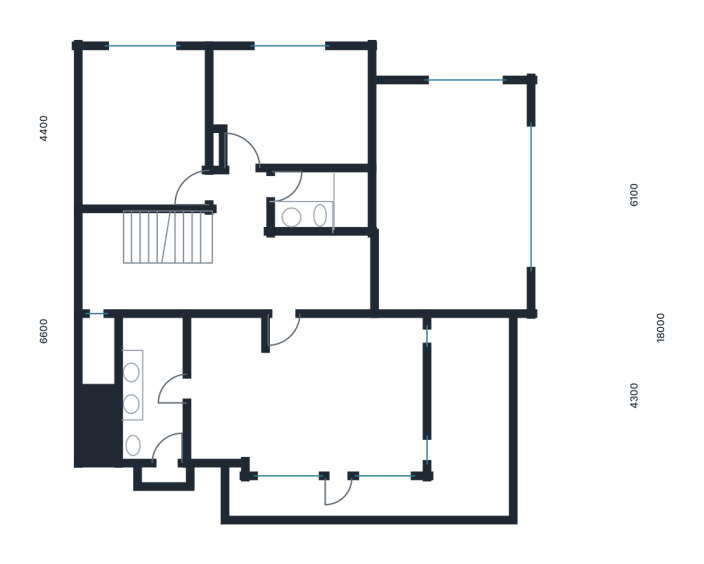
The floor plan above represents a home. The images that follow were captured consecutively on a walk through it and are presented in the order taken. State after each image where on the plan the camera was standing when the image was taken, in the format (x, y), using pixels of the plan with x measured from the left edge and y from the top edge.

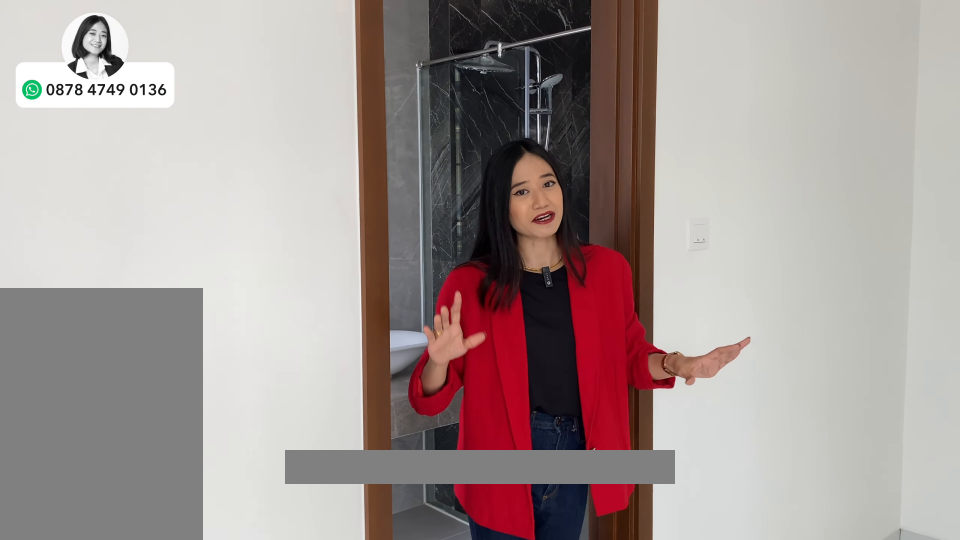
(162, 380)
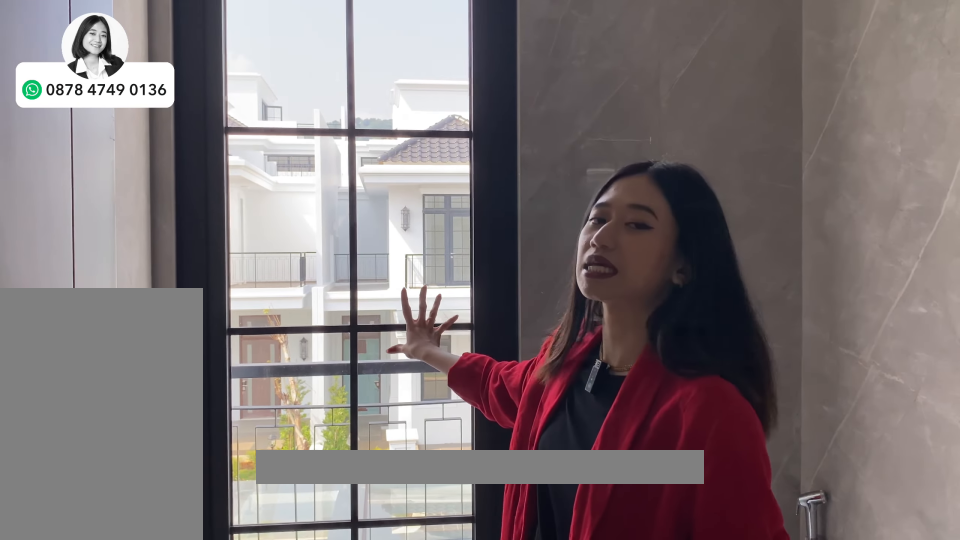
(162, 380)
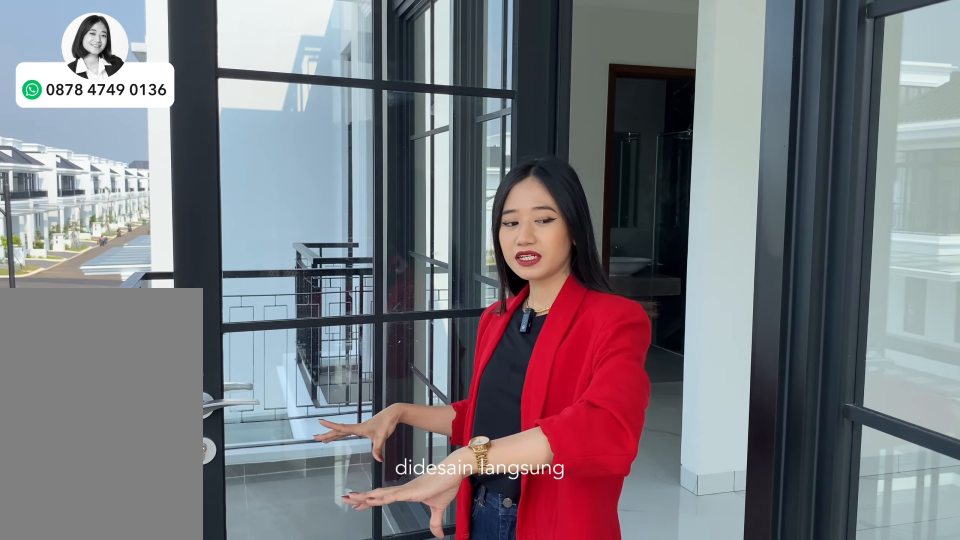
(369, 501)
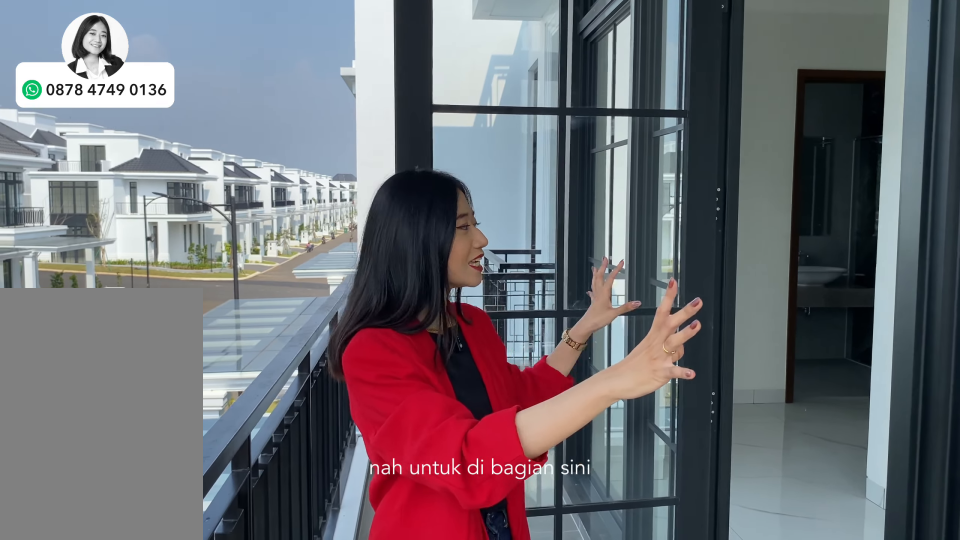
(369, 501)
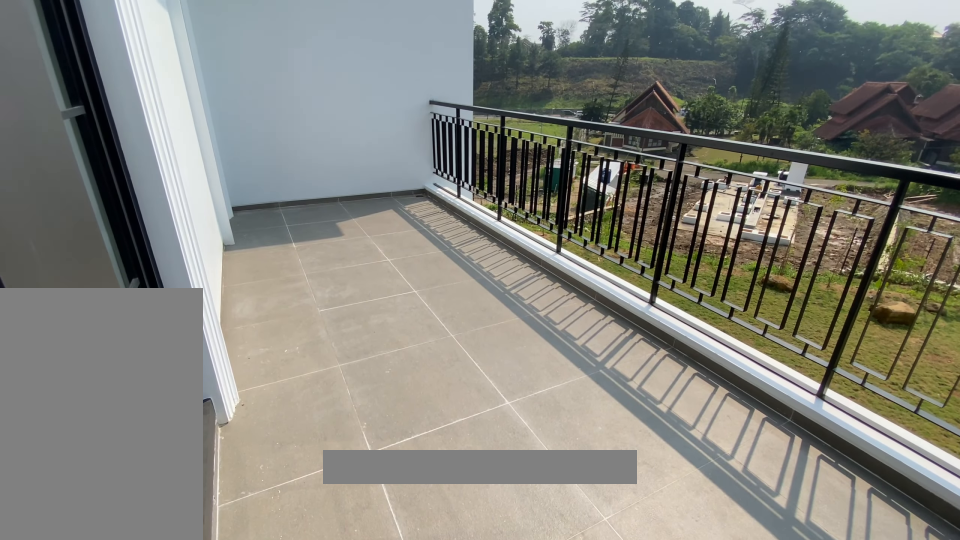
(479, 405)
